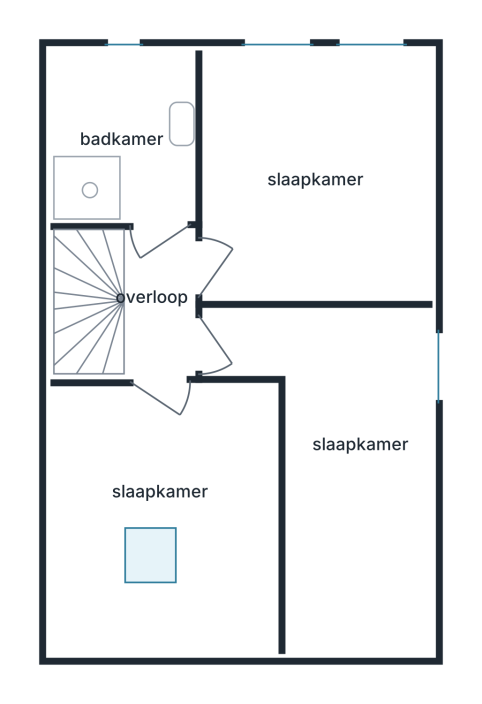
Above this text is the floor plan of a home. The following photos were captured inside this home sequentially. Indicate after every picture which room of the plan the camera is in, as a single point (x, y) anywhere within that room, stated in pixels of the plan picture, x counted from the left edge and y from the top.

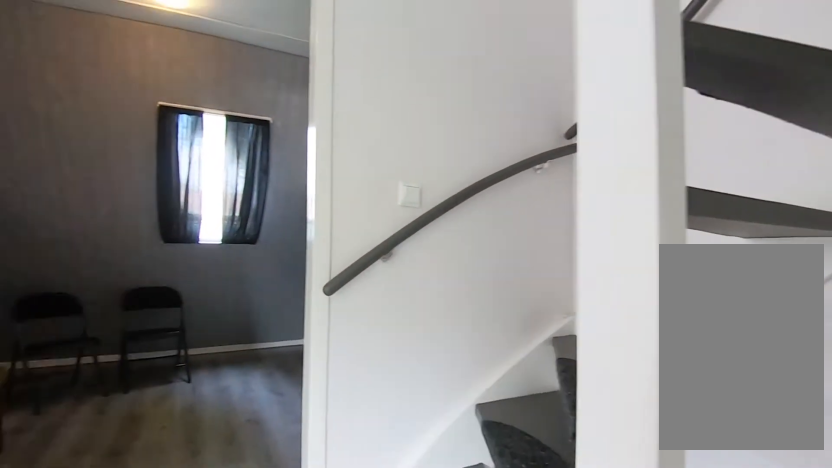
(159, 303)
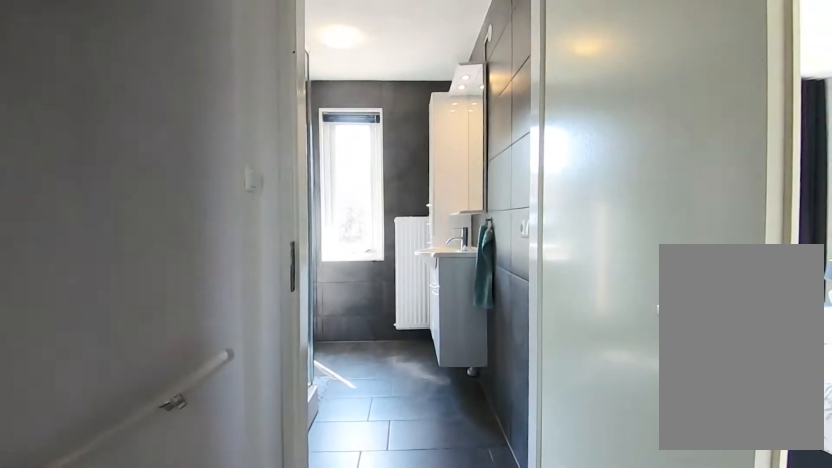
(159, 303)
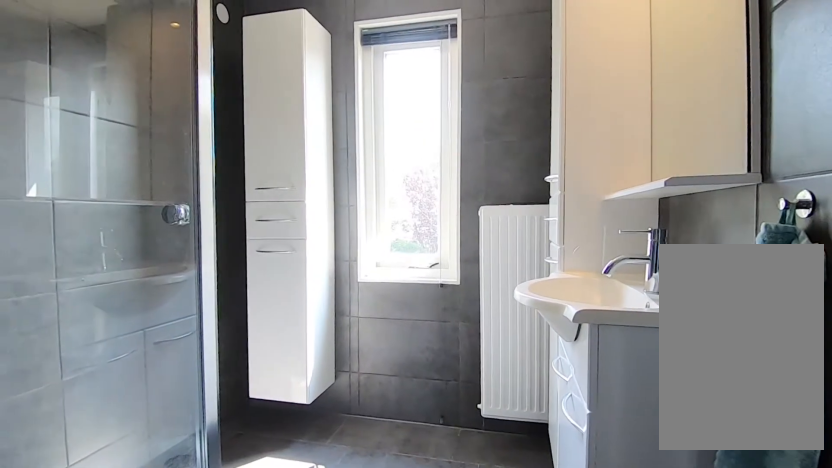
(133, 130)
